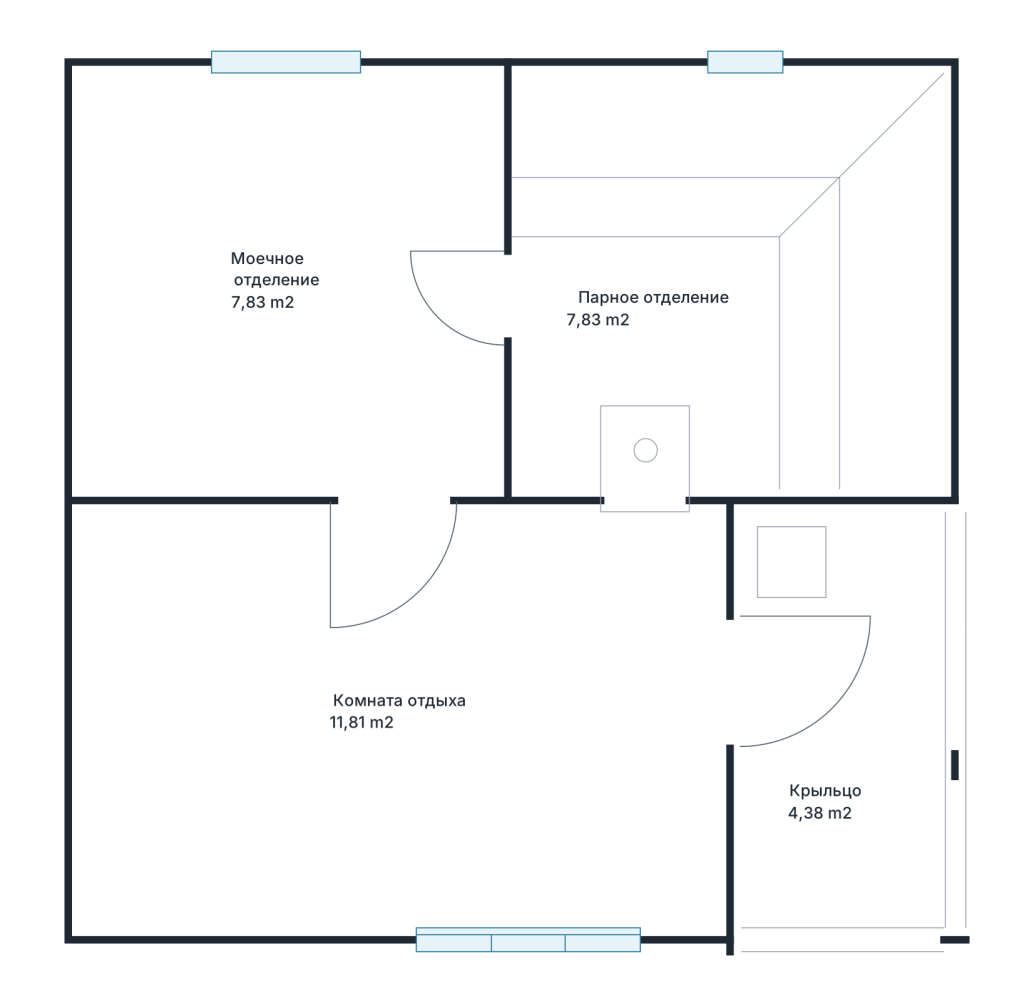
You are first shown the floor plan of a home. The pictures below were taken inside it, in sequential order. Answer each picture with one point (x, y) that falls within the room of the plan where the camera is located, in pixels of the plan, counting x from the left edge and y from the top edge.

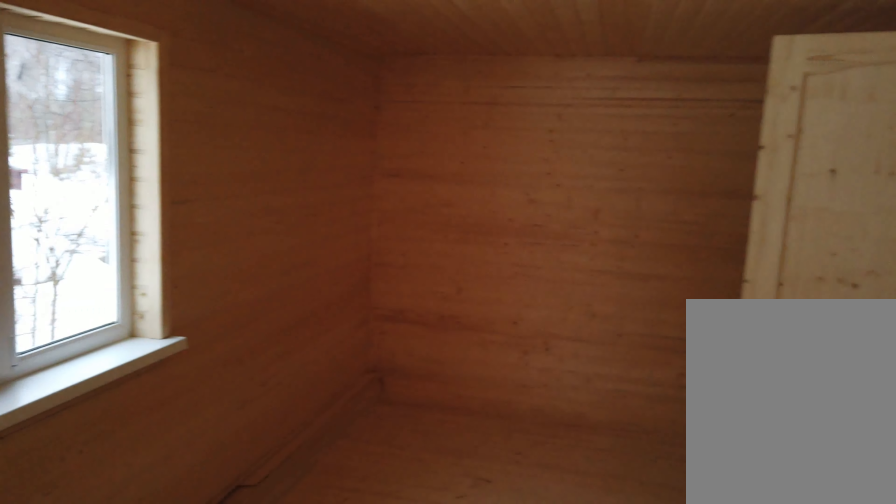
(408, 796)
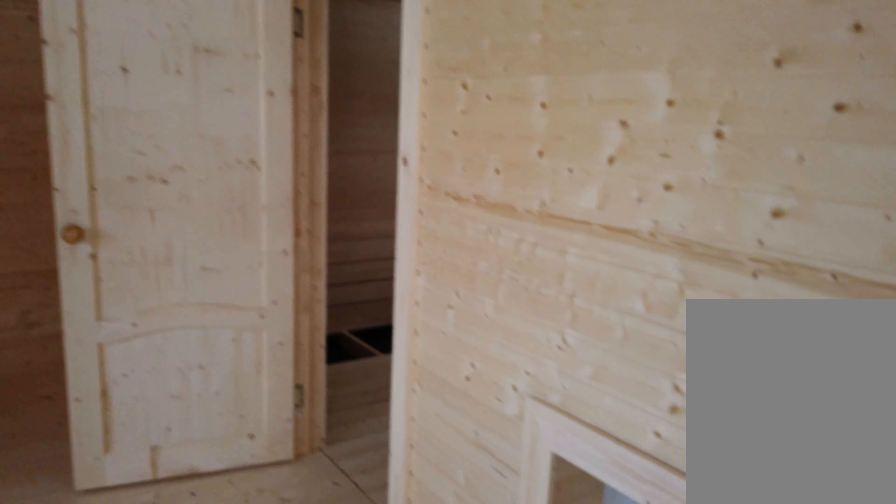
(421, 773)
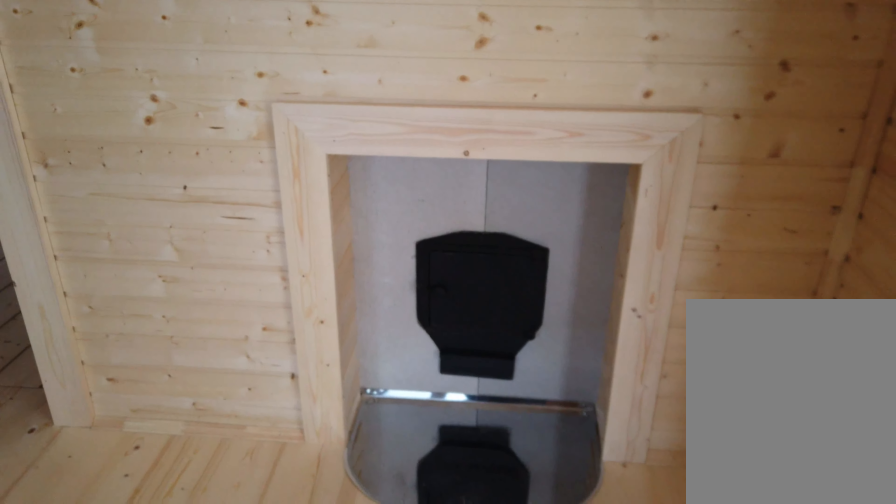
(409, 801)
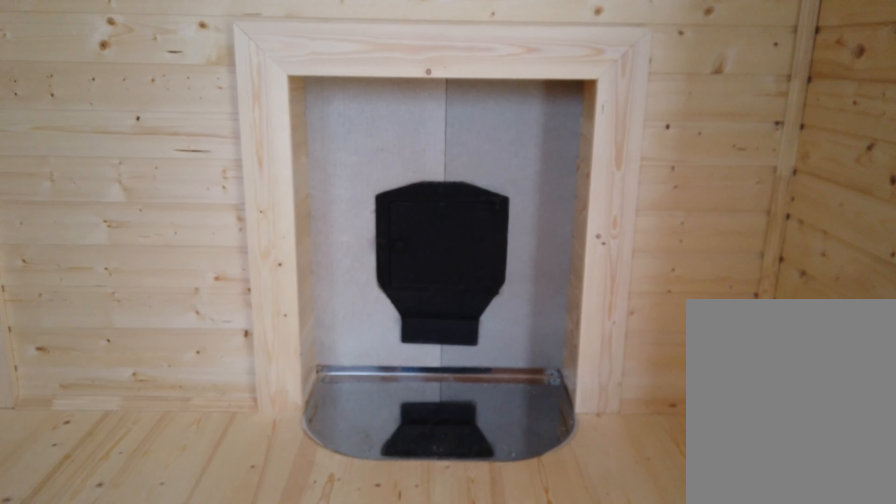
(427, 773)
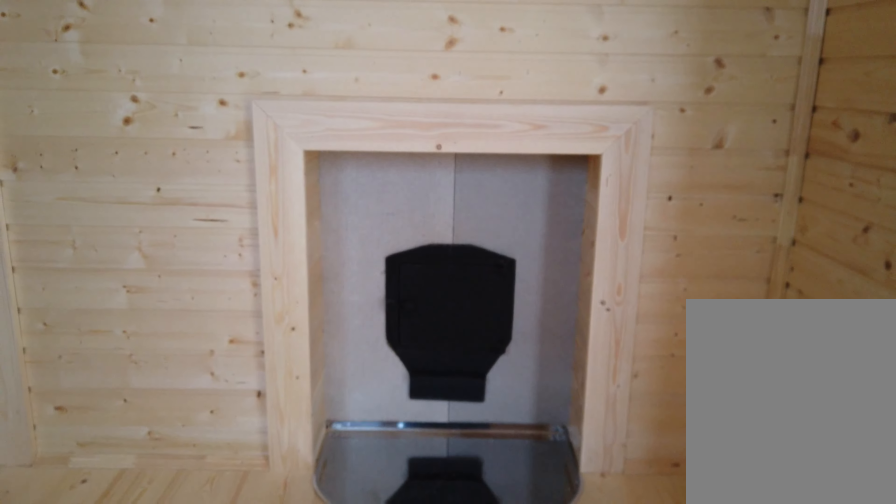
(410, 801)
